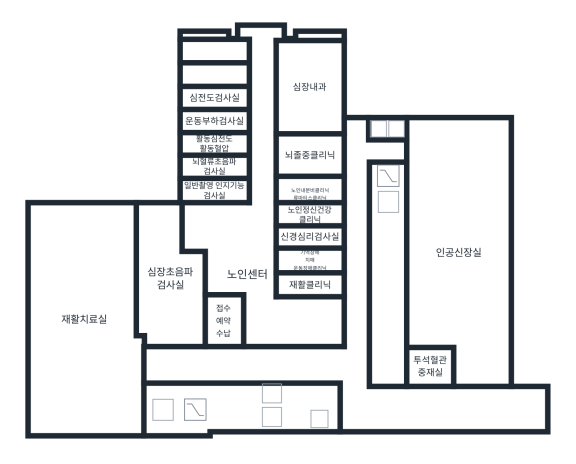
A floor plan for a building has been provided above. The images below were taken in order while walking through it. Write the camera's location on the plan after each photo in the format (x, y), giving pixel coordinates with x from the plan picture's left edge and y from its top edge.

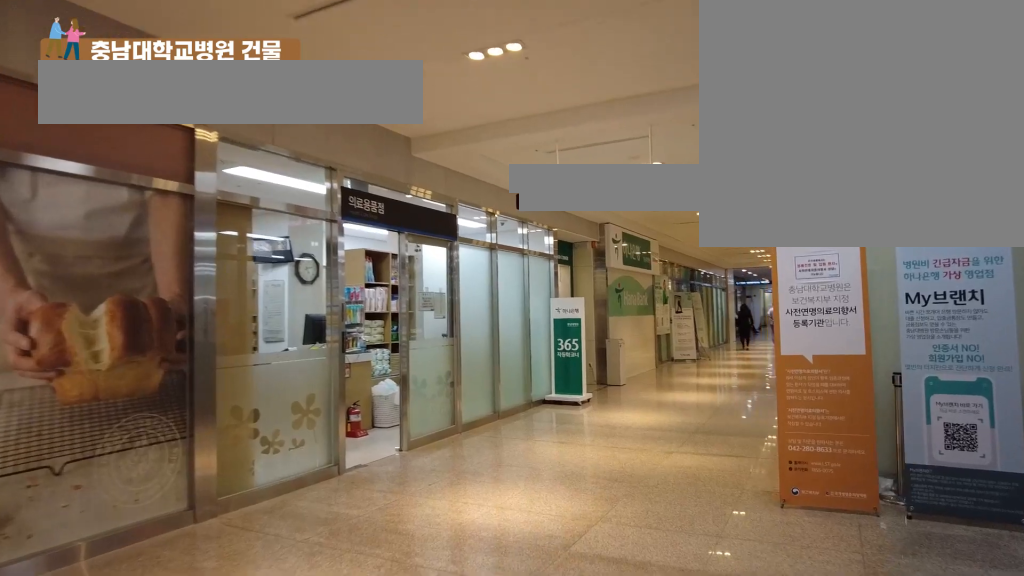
(528, 413)
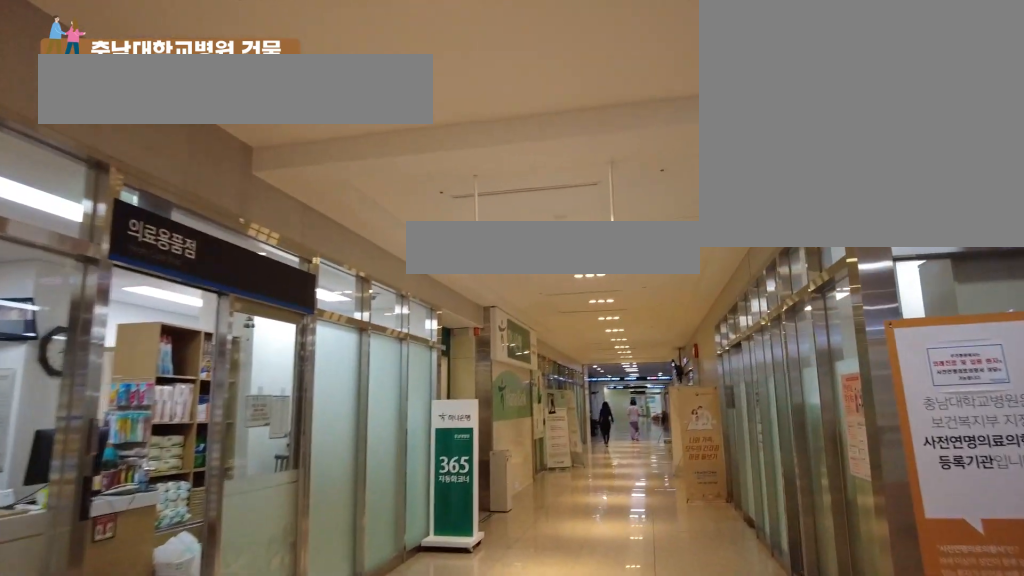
(513, 413)
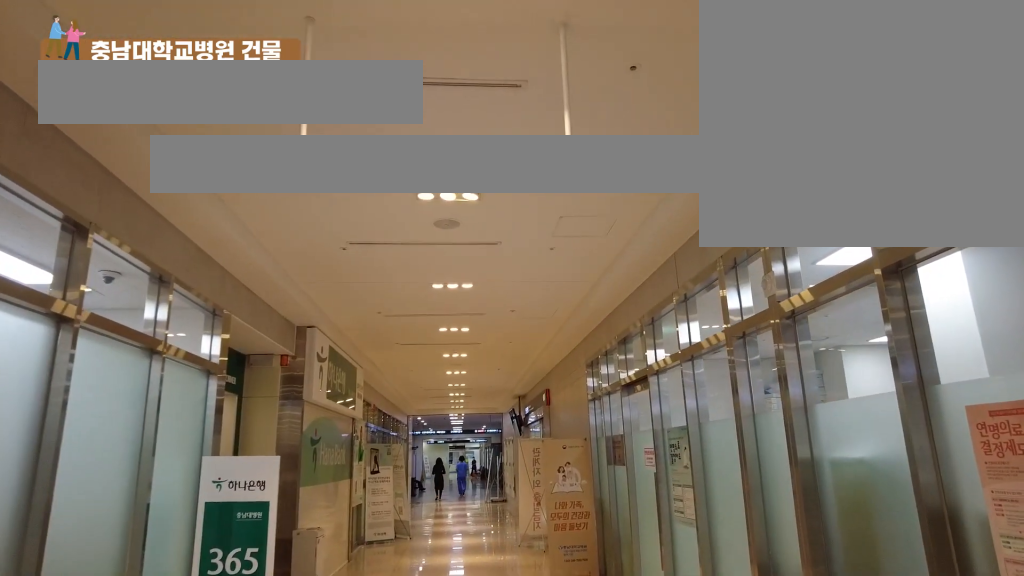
(490, 413)
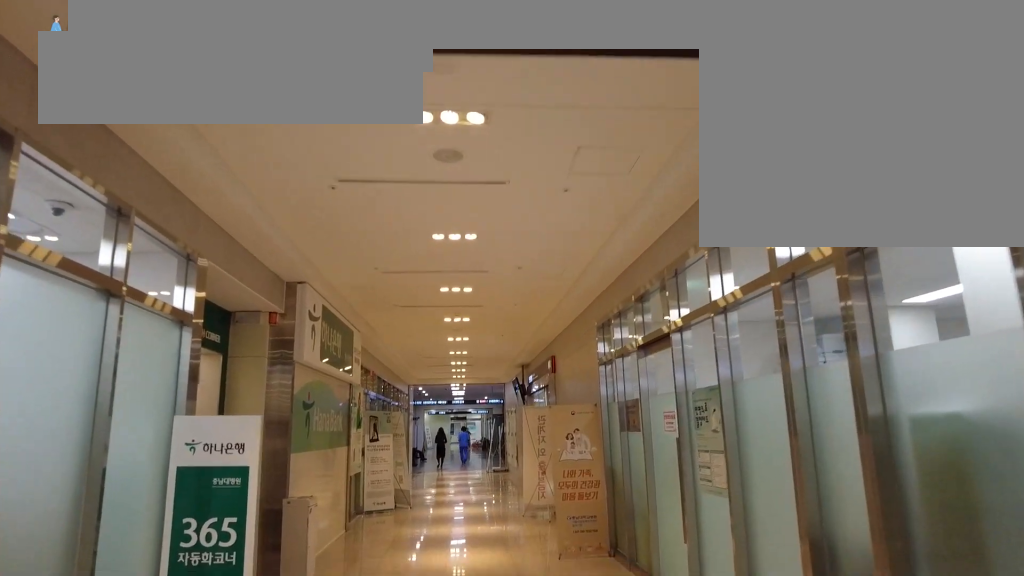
(483, 413)
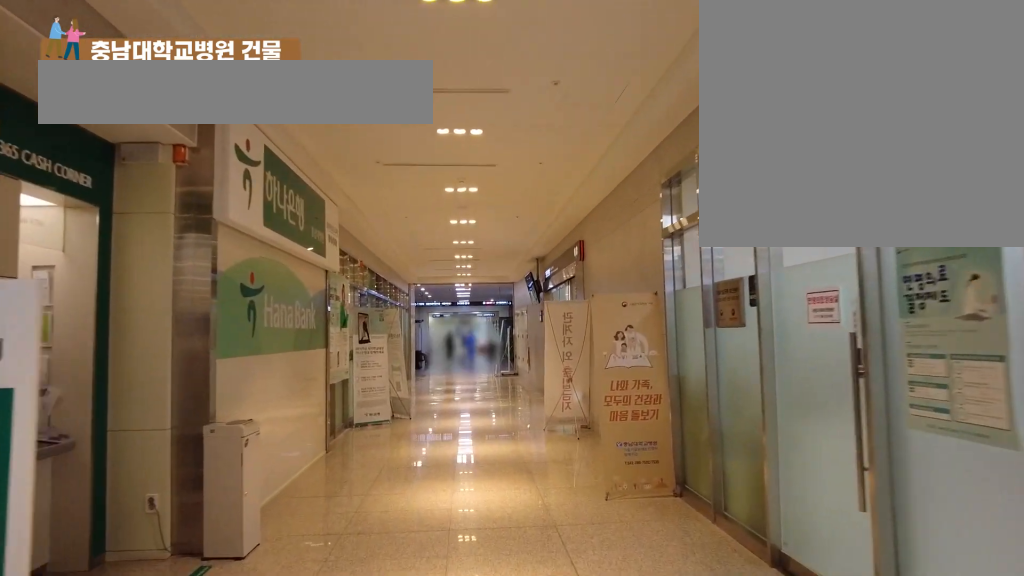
(467, 413)
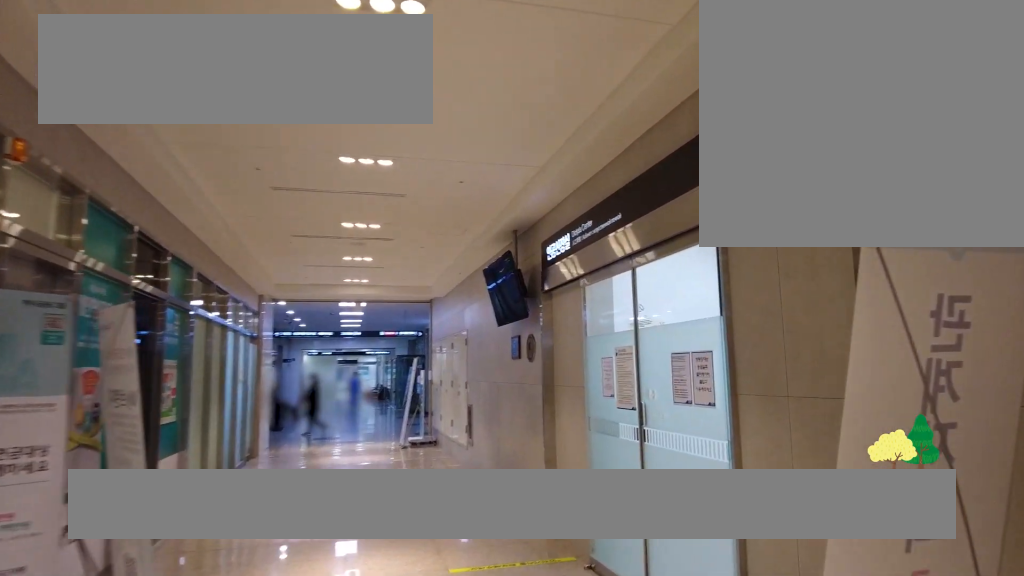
(422, 412)
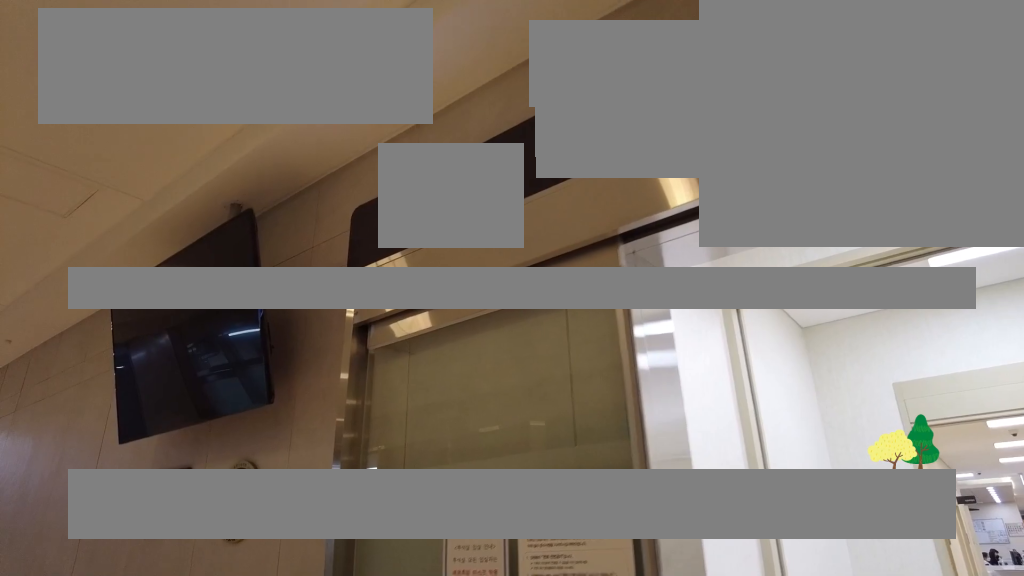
(388, 411)
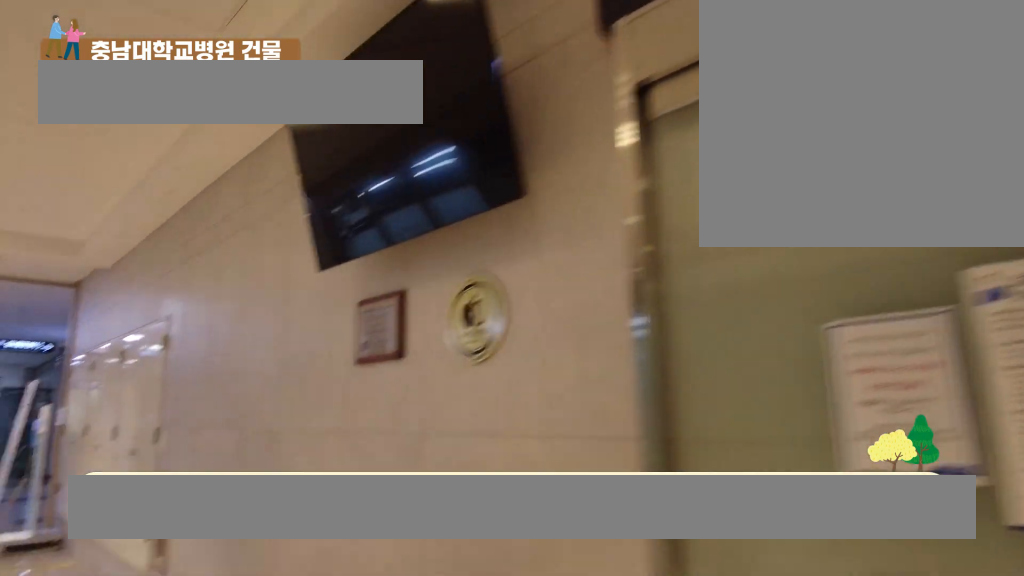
(388, 408)
